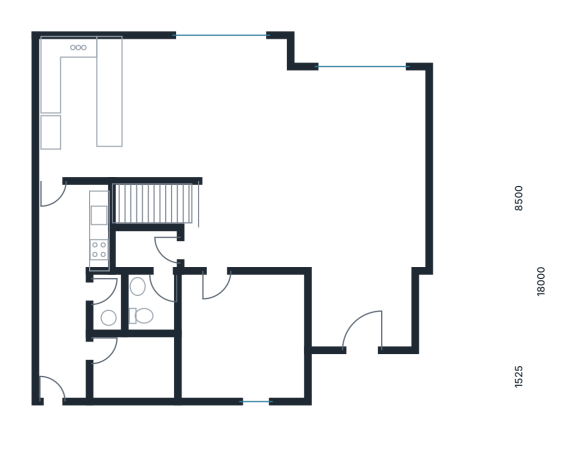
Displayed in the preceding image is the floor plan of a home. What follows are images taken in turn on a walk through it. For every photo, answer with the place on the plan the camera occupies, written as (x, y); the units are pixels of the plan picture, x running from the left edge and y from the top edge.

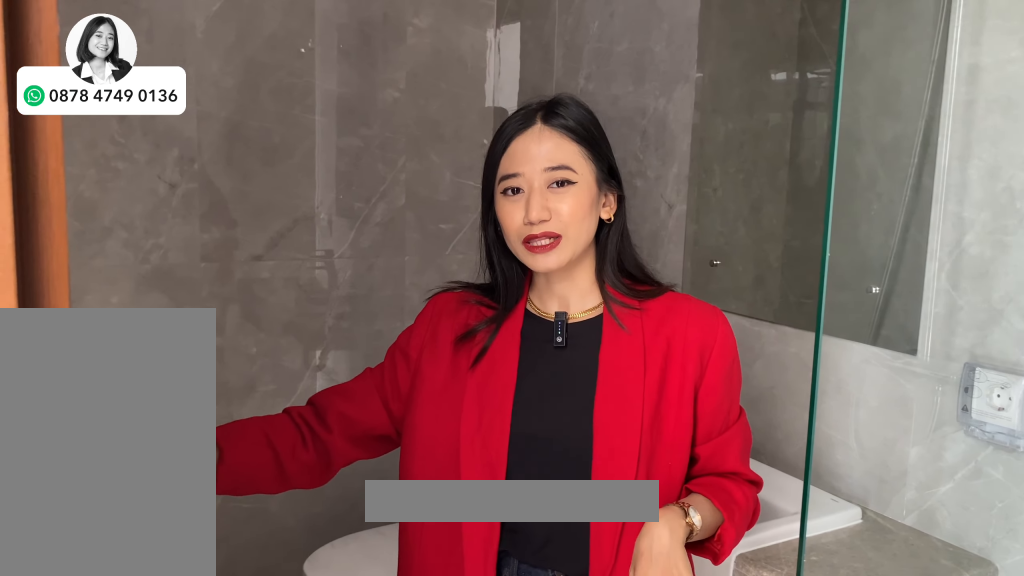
(152, 270)
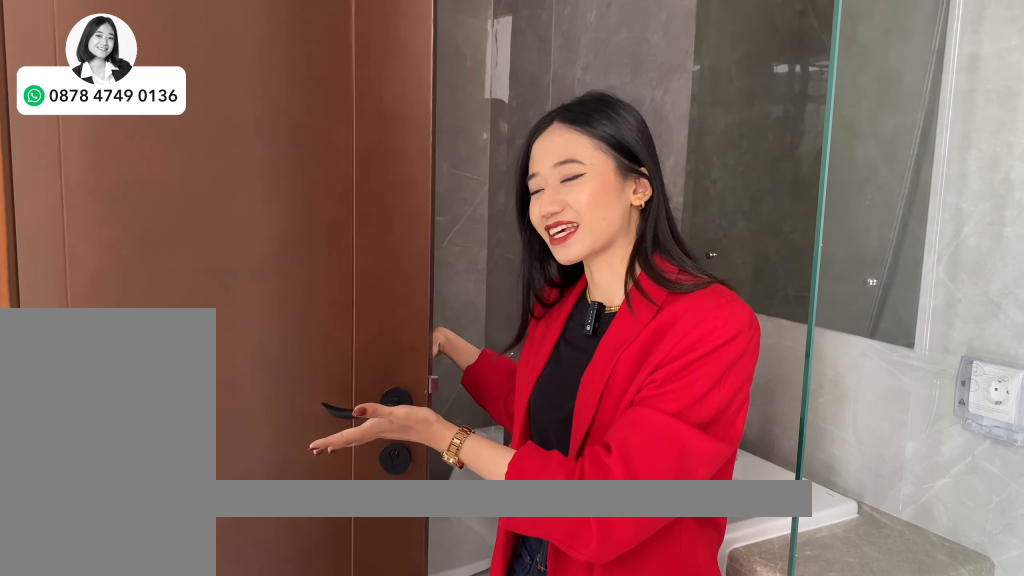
(152, 270)
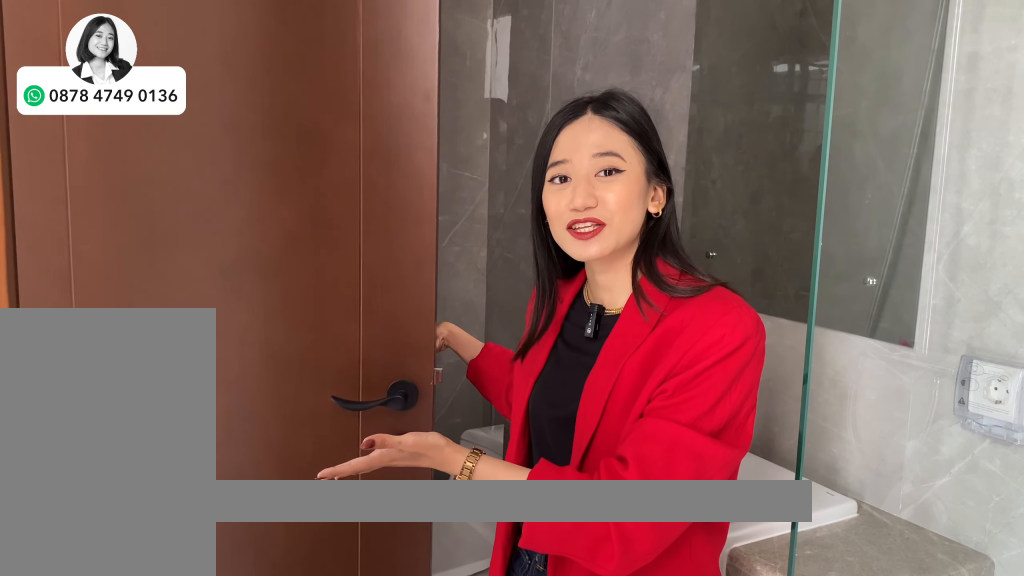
(152, 270)
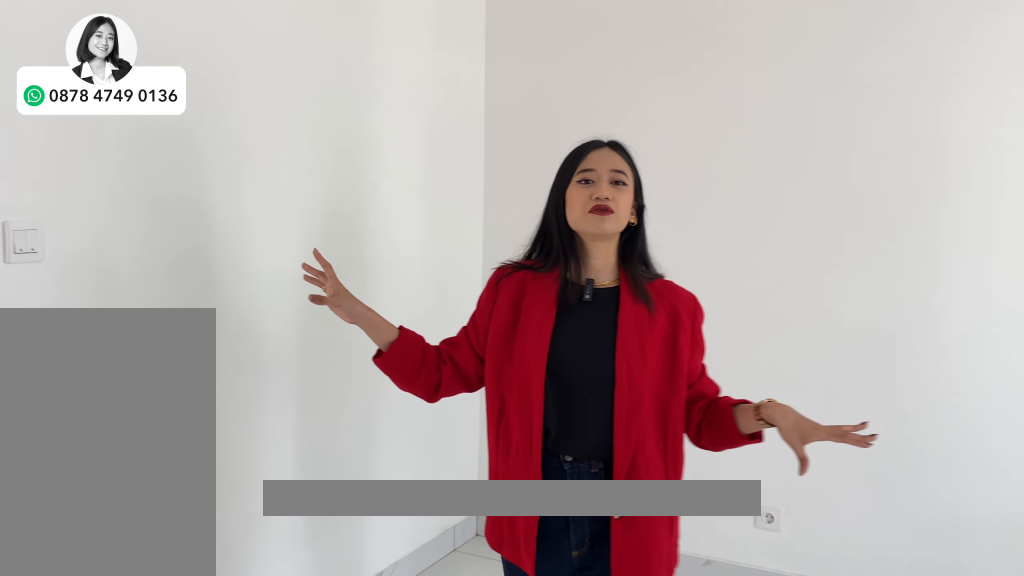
(253, 312)
